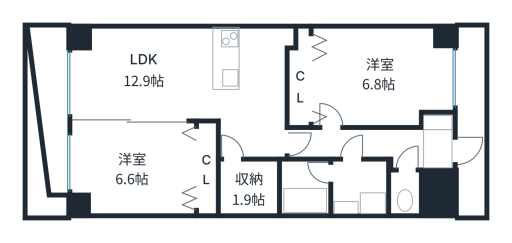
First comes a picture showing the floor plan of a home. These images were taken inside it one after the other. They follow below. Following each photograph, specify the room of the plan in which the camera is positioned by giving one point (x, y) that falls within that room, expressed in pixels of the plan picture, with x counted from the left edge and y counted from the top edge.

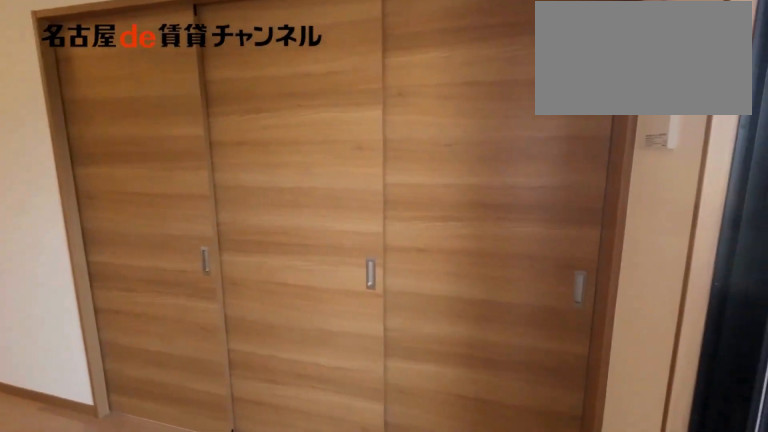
(188, 80)
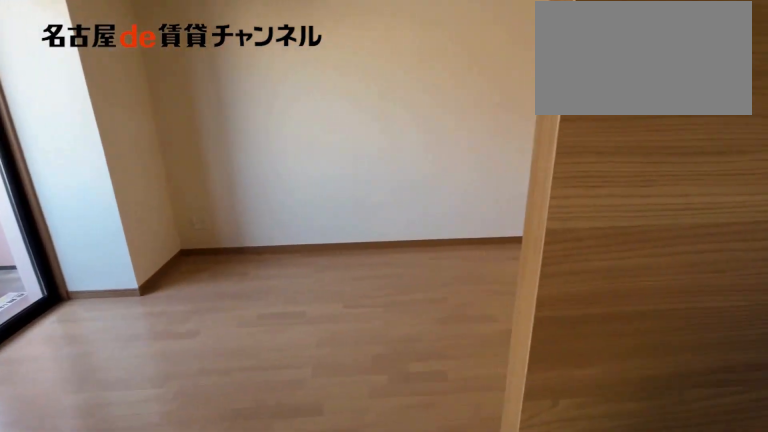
(135, 167)
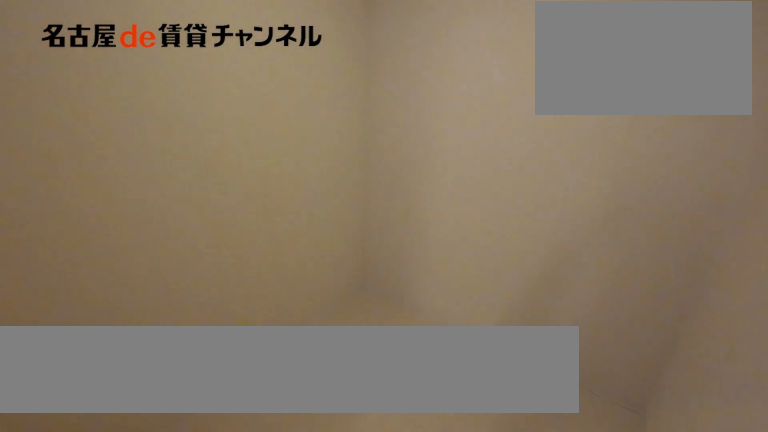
(248, 187)
